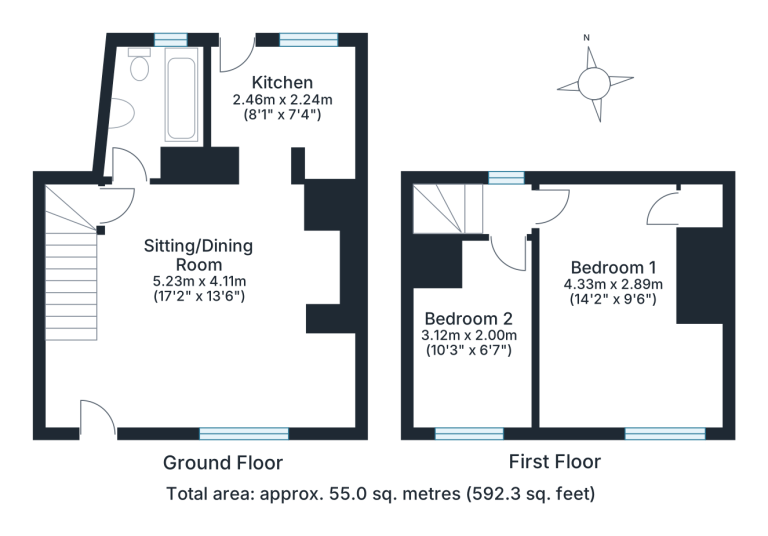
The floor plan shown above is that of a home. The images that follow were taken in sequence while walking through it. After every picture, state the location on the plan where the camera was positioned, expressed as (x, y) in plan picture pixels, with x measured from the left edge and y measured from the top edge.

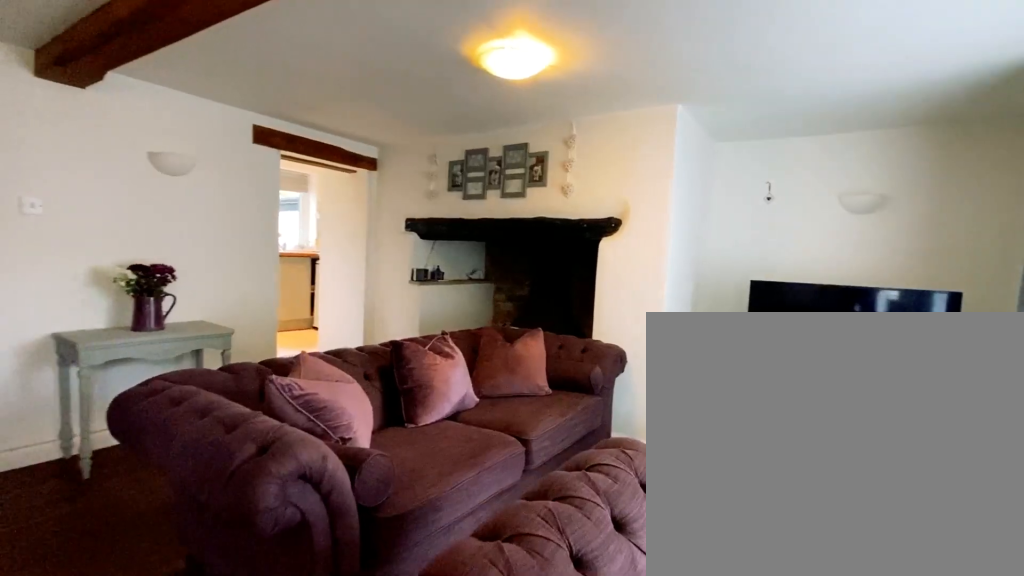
(149, 347)
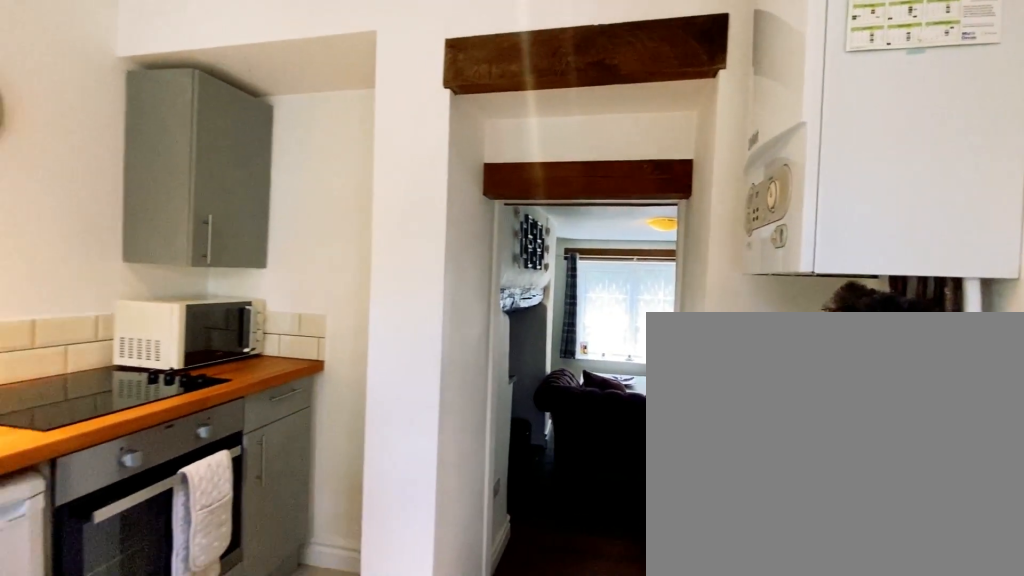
(272, 147)
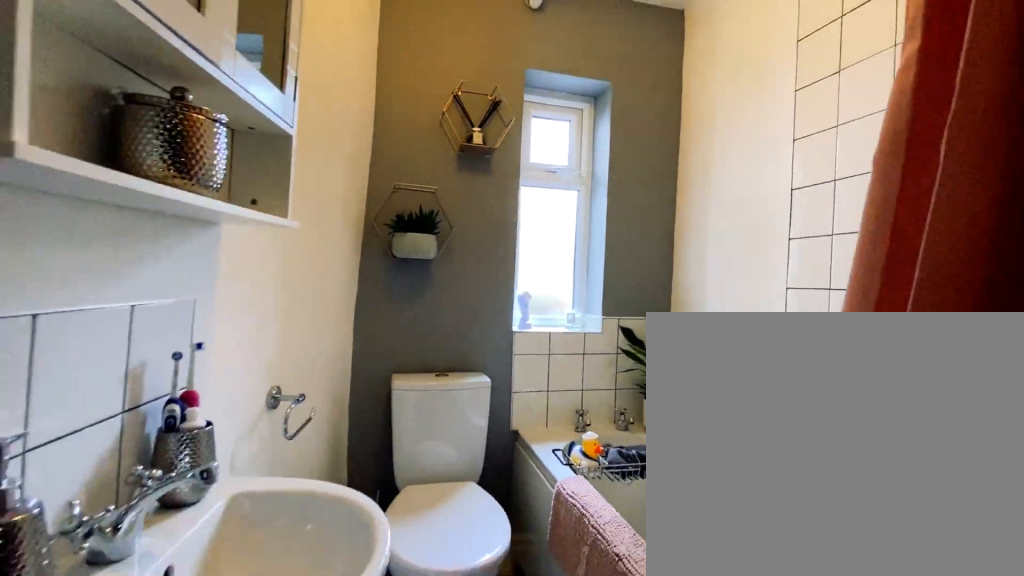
(139, 119)
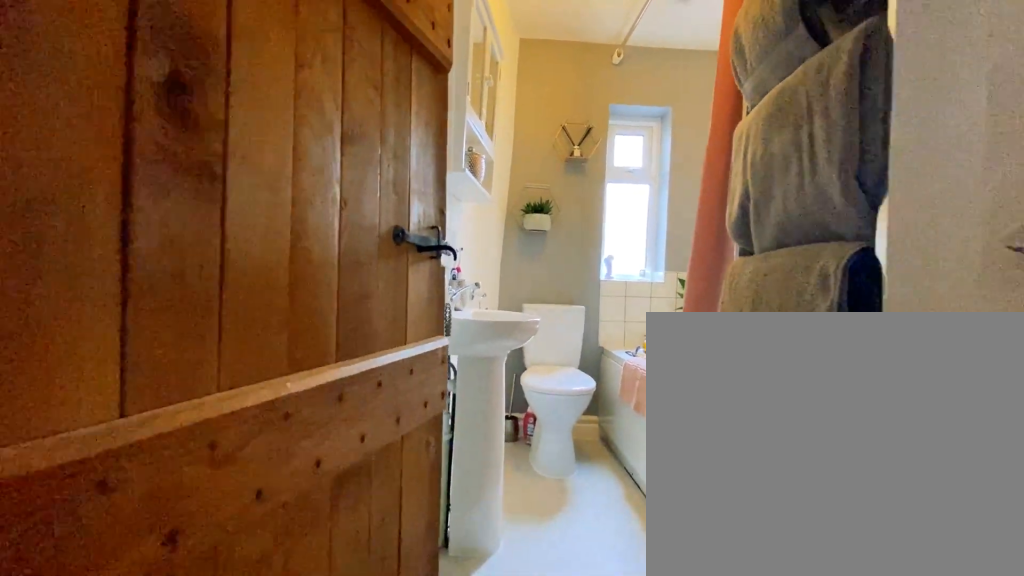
(135, 176)
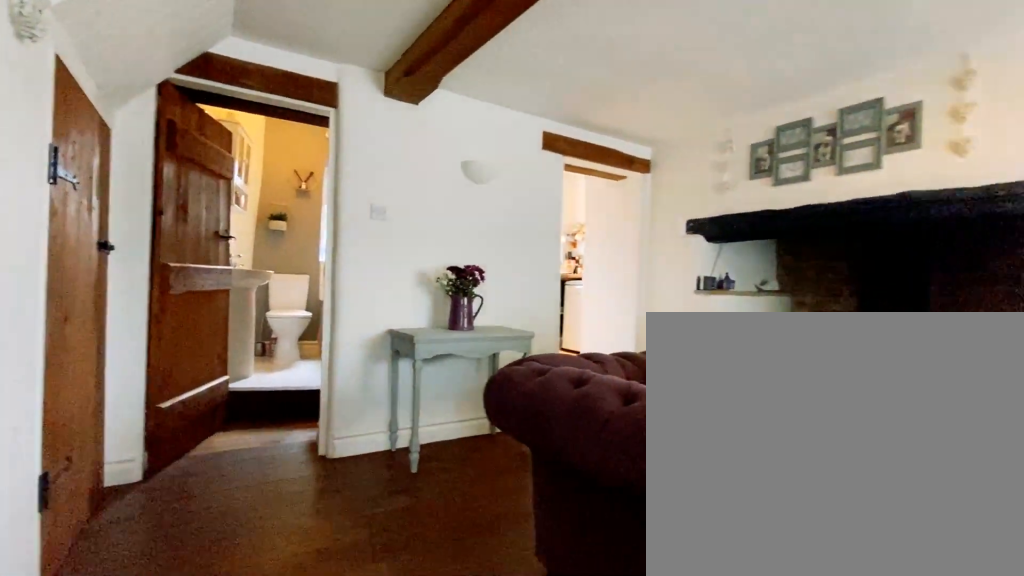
(139, 298)
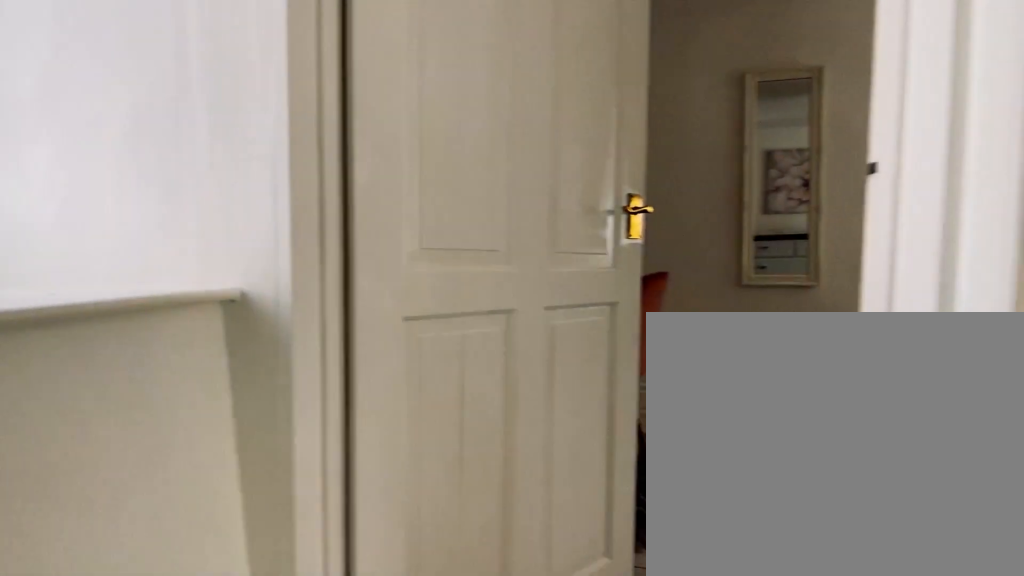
(505, 233)
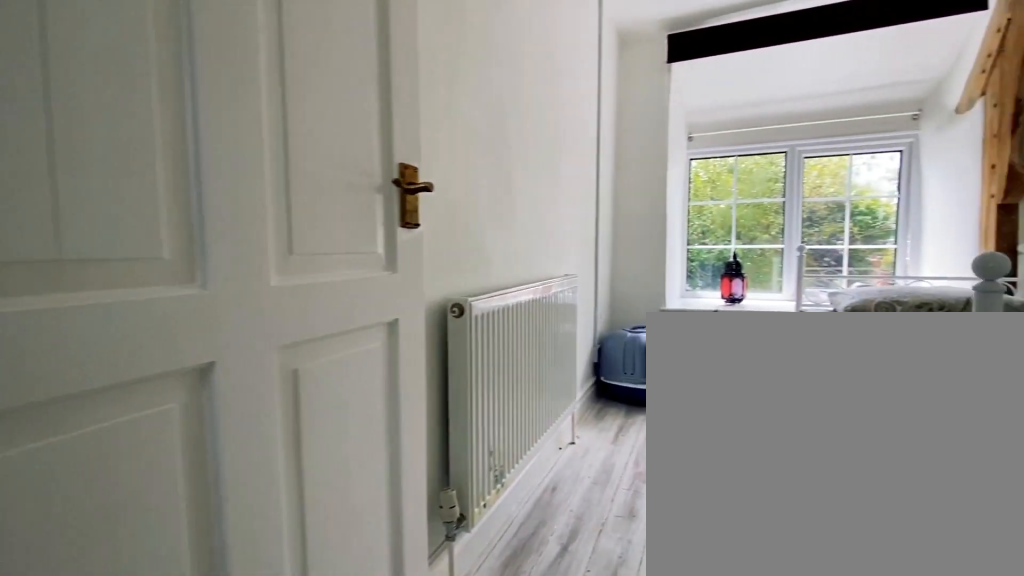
(495, 283)
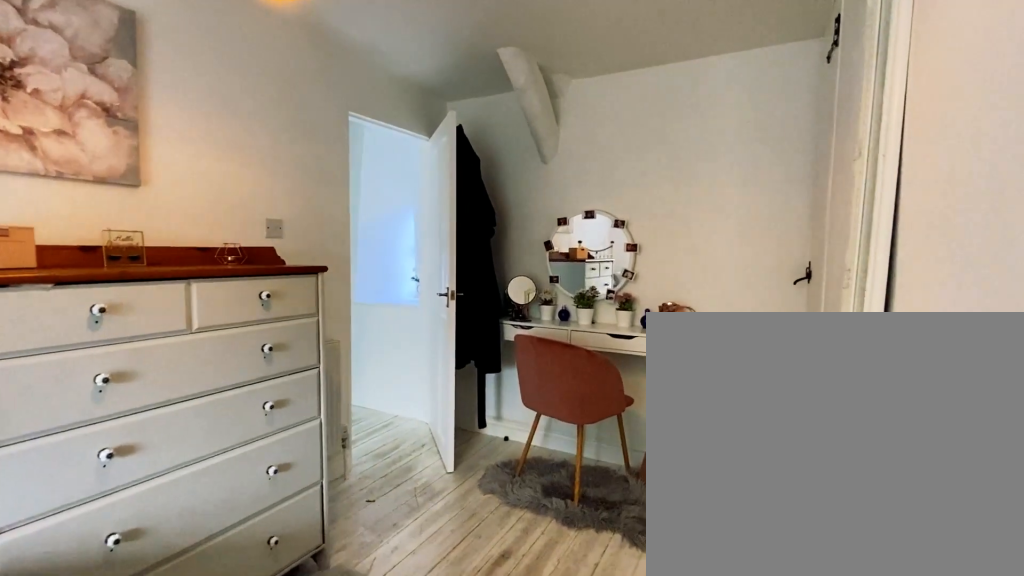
(615, 334)
